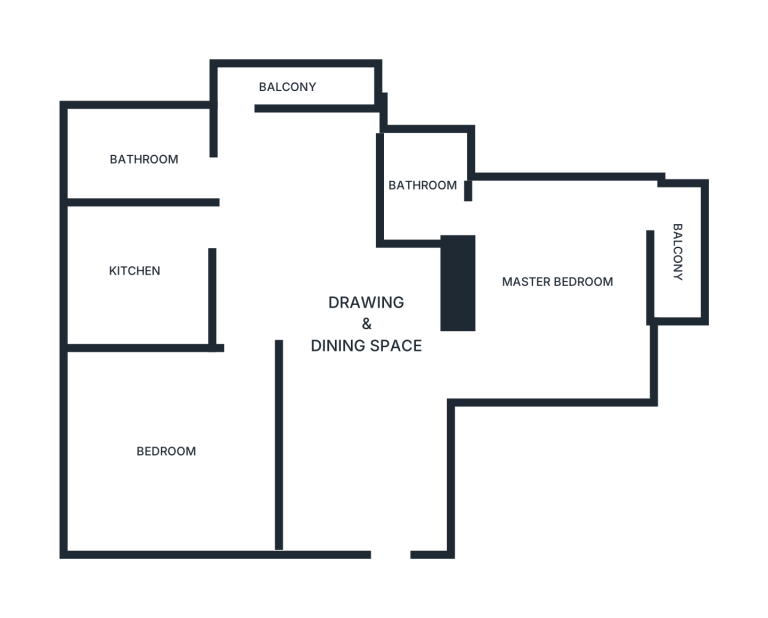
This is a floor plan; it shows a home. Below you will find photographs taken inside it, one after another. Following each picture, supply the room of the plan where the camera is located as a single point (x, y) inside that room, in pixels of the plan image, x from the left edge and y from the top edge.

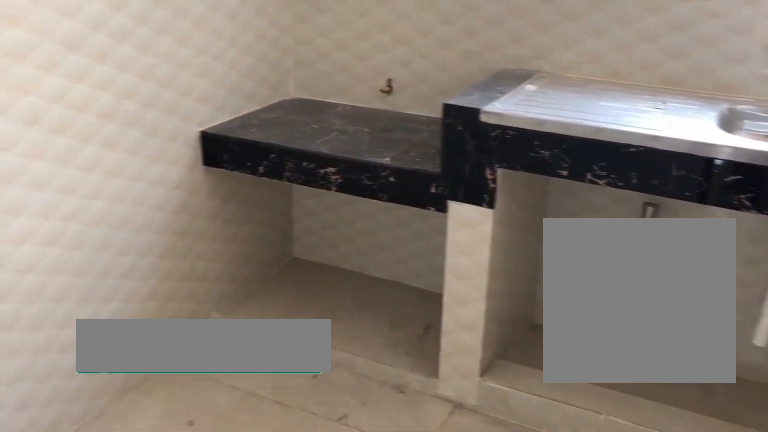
(134, 273)
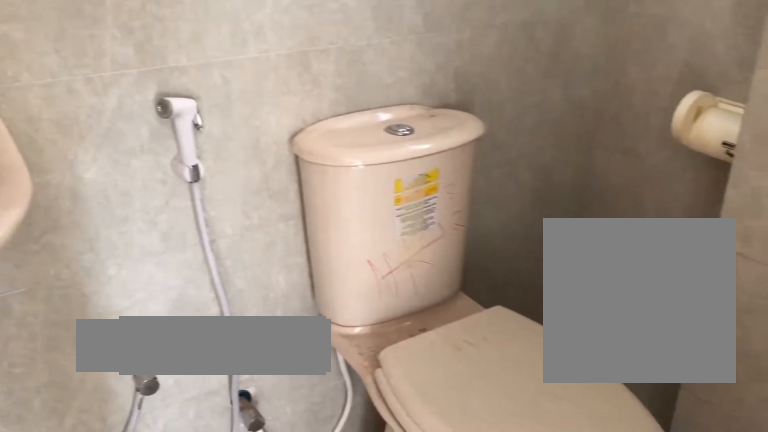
(421, 188)
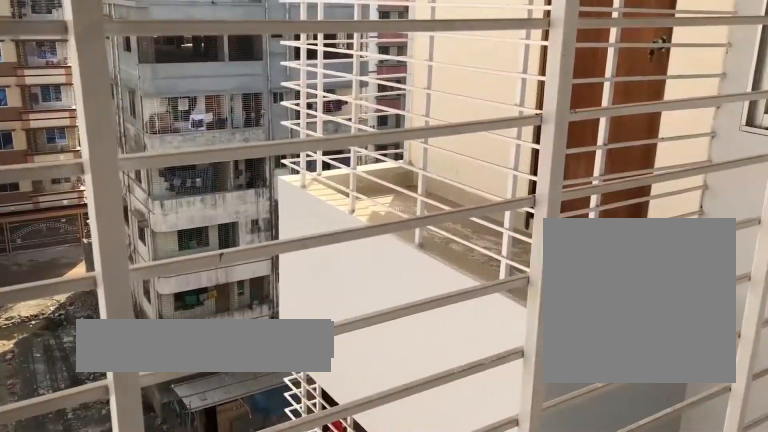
(681, 252)
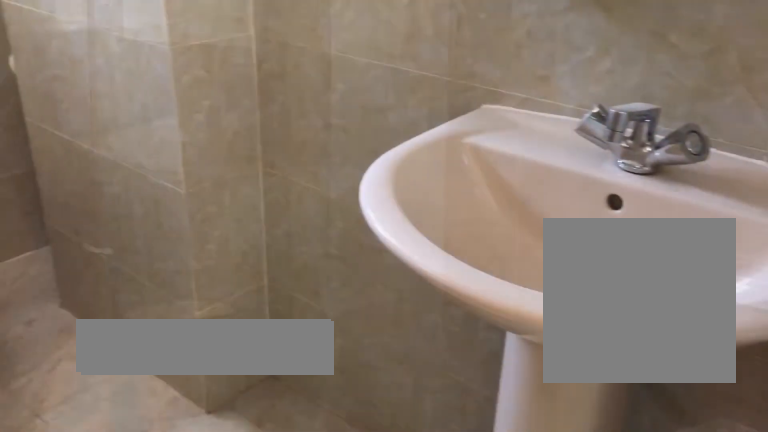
(148, 163)
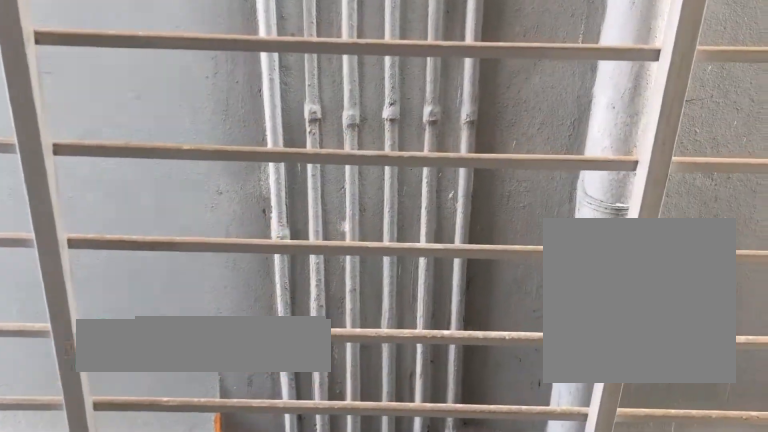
(288, 89)
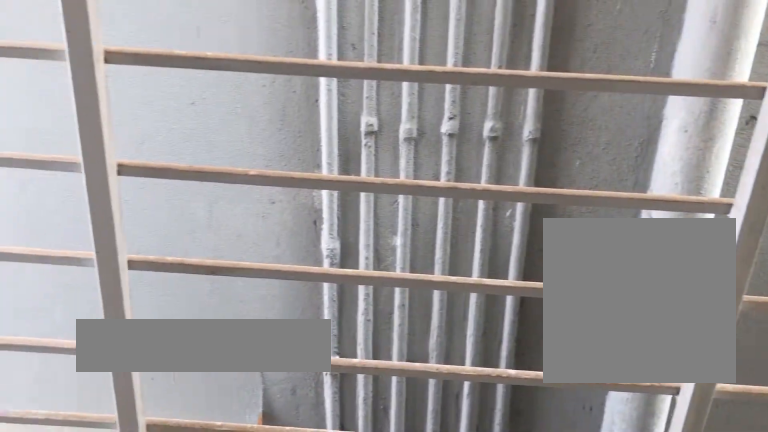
(288, 89)
